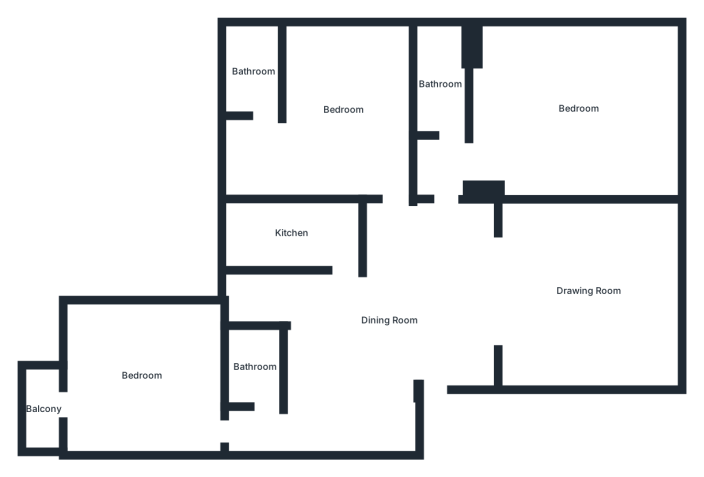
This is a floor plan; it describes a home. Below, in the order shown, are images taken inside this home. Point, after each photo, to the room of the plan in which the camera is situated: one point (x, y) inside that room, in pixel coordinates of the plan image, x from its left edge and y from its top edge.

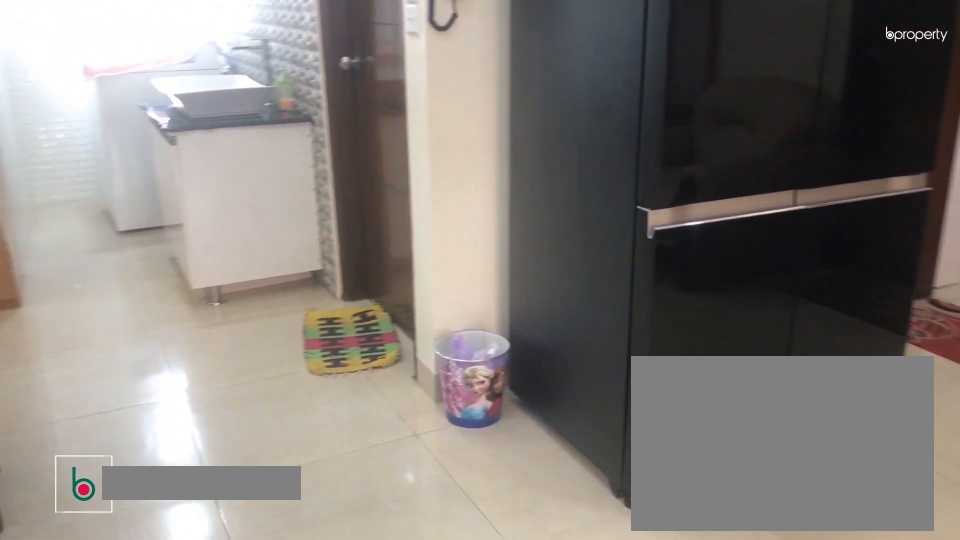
(389, 321)
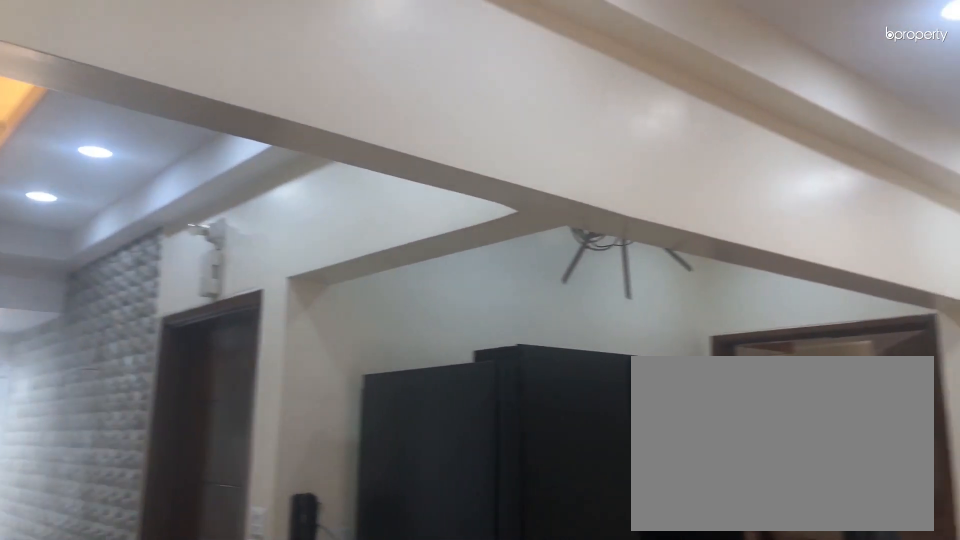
(388, 320)
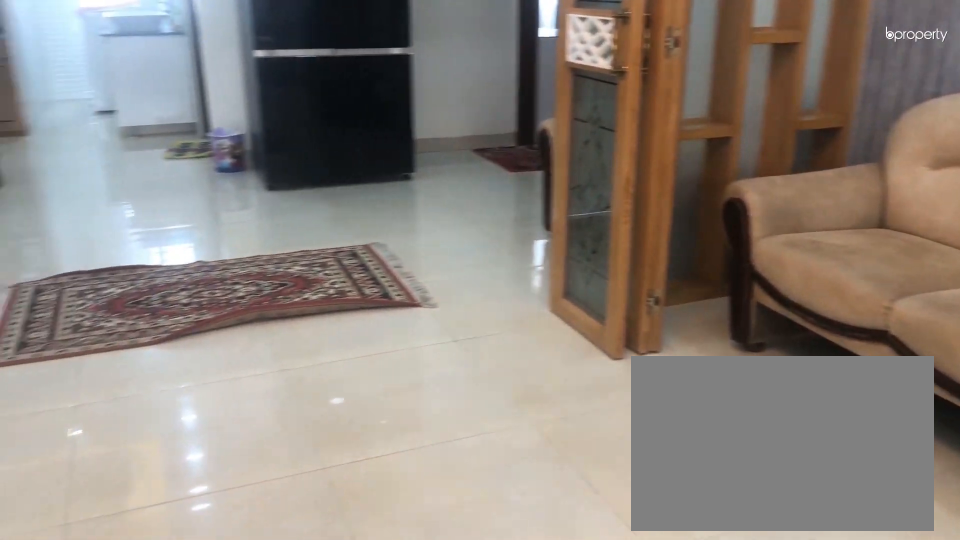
(588, 289)
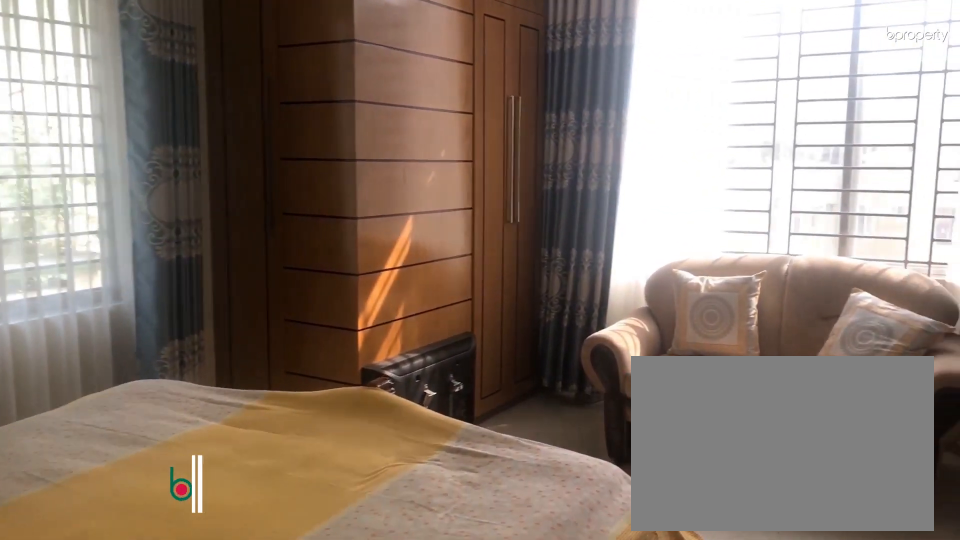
(527, 158)
